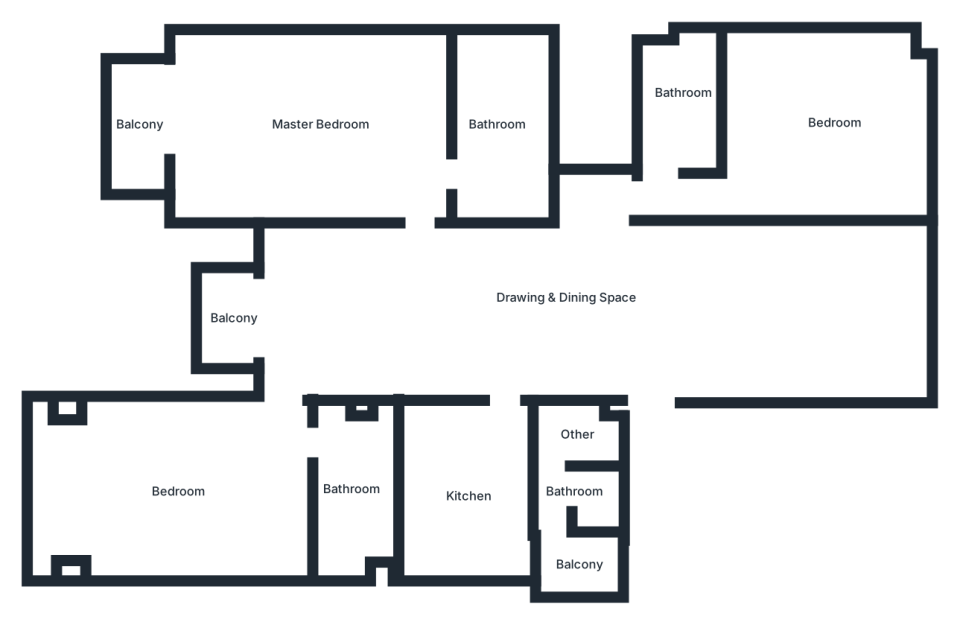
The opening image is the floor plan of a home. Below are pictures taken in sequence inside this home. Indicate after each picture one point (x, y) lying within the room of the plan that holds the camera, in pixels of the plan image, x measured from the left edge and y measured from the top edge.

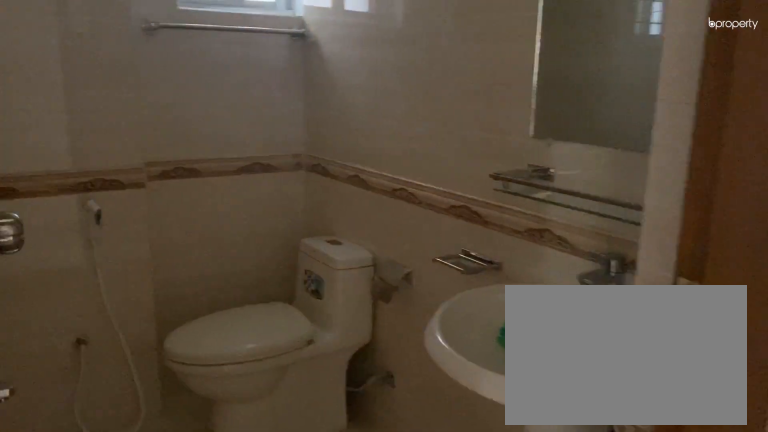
(679, 113)
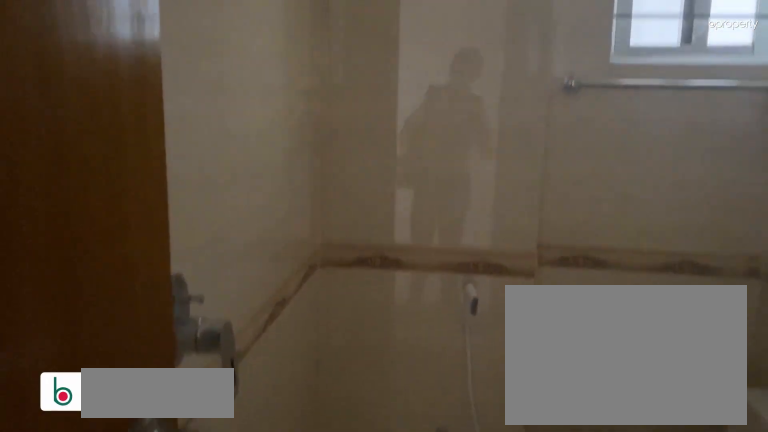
(679, 113)
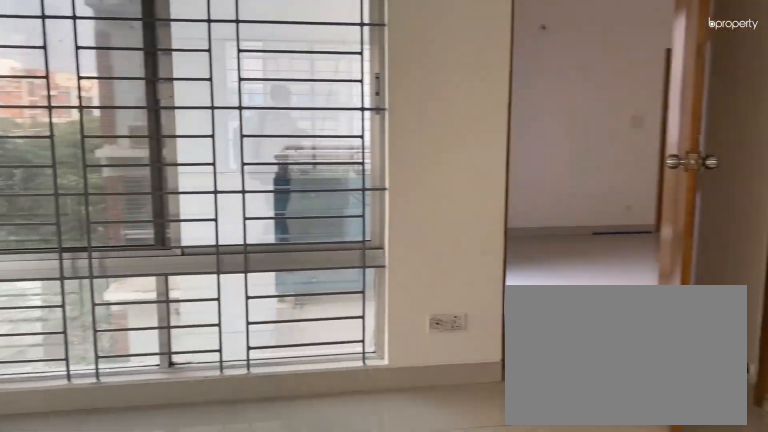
(189, 505)
